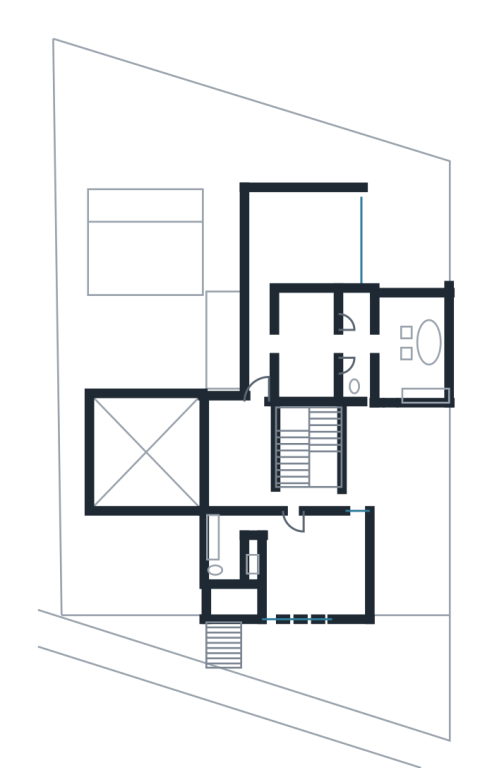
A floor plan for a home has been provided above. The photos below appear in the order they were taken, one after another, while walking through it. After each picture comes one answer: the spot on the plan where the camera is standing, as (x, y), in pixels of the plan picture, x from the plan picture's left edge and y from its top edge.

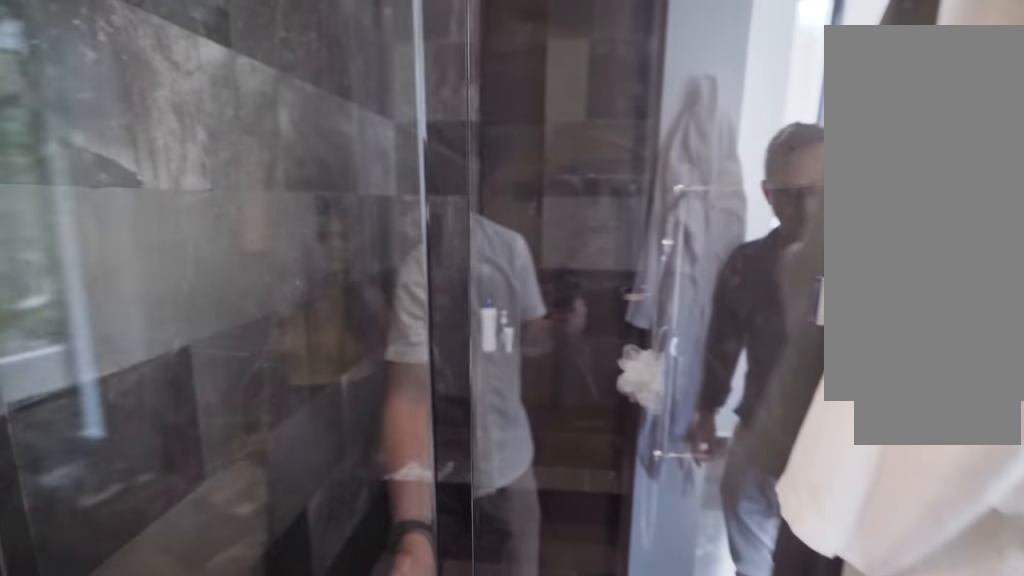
(360, 339)
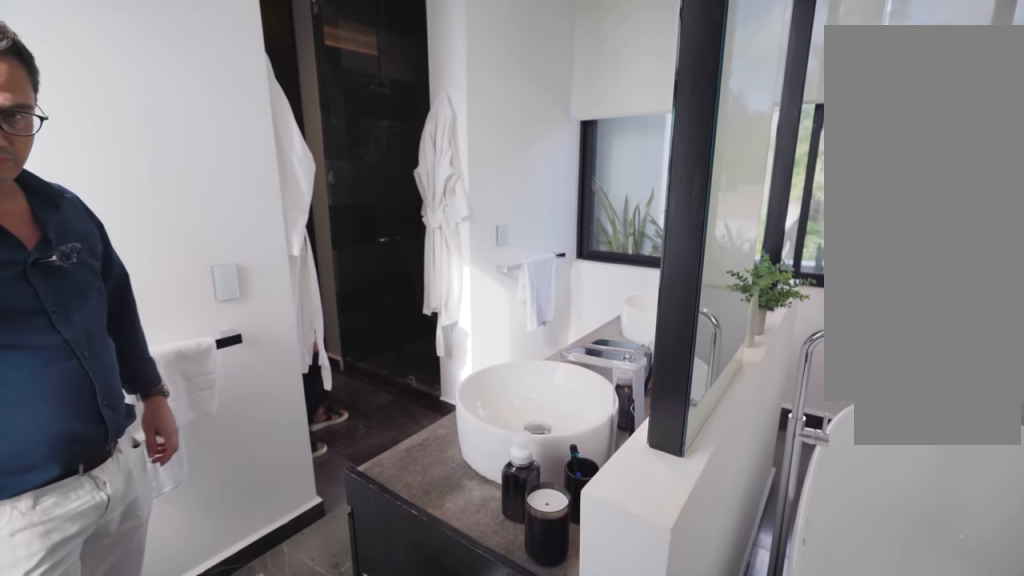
(403, 386)
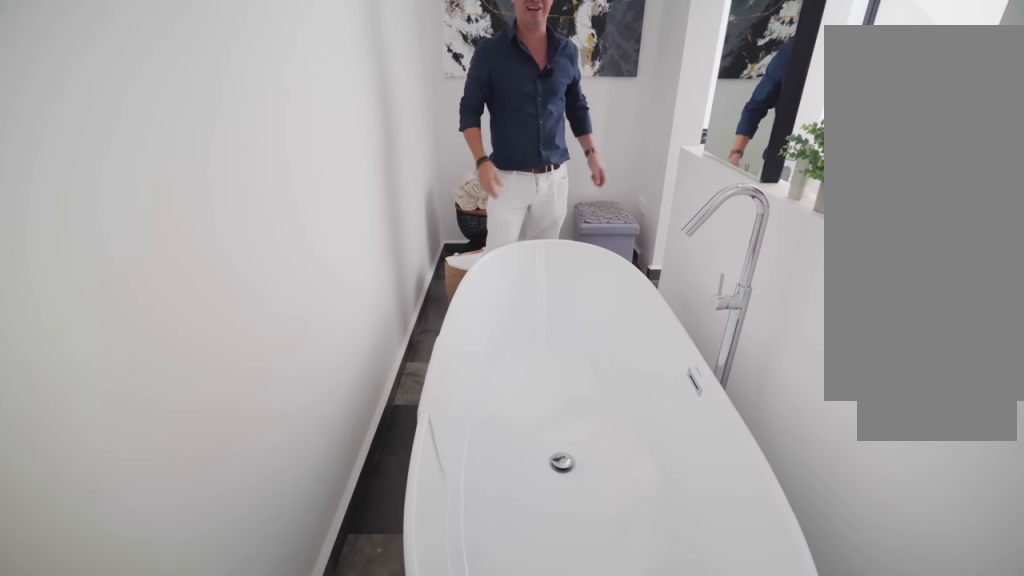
(423, 314)
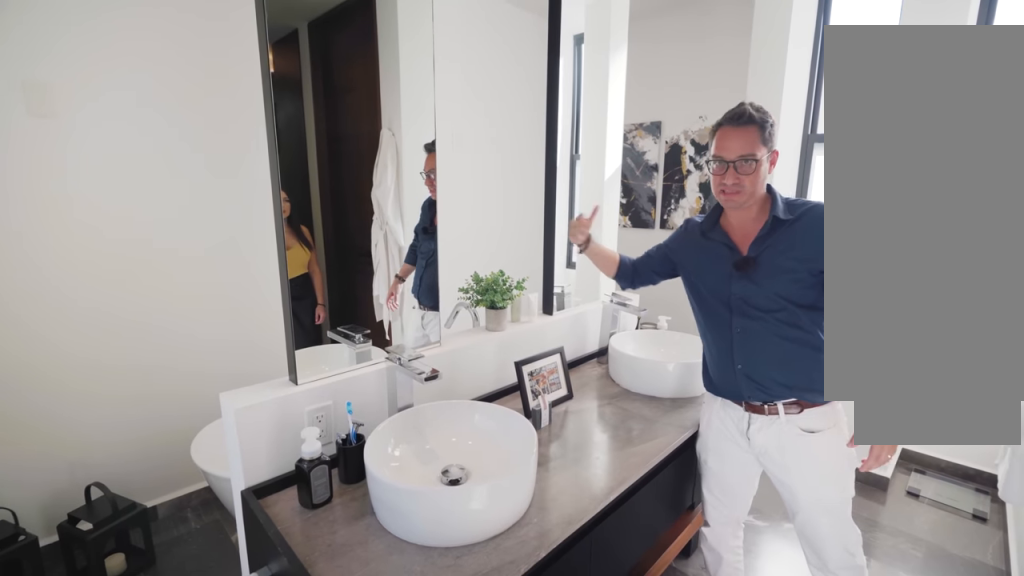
(388, 324)
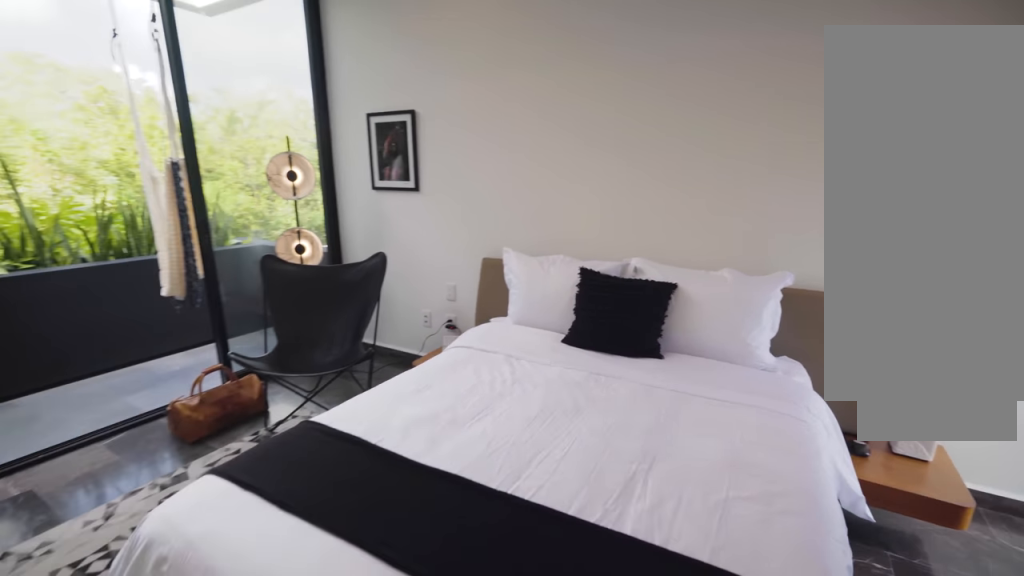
(315, 264)
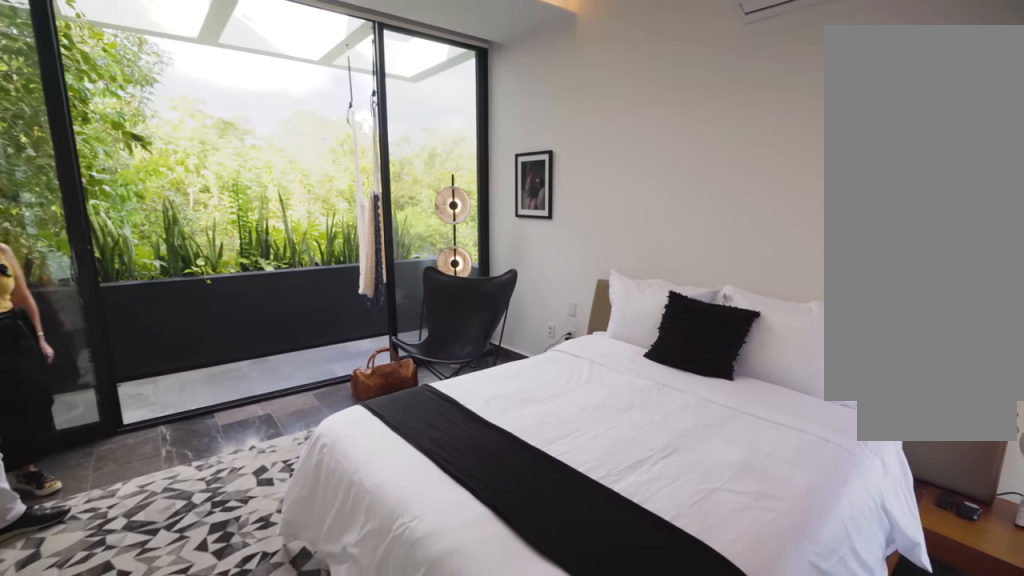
(327, 258)
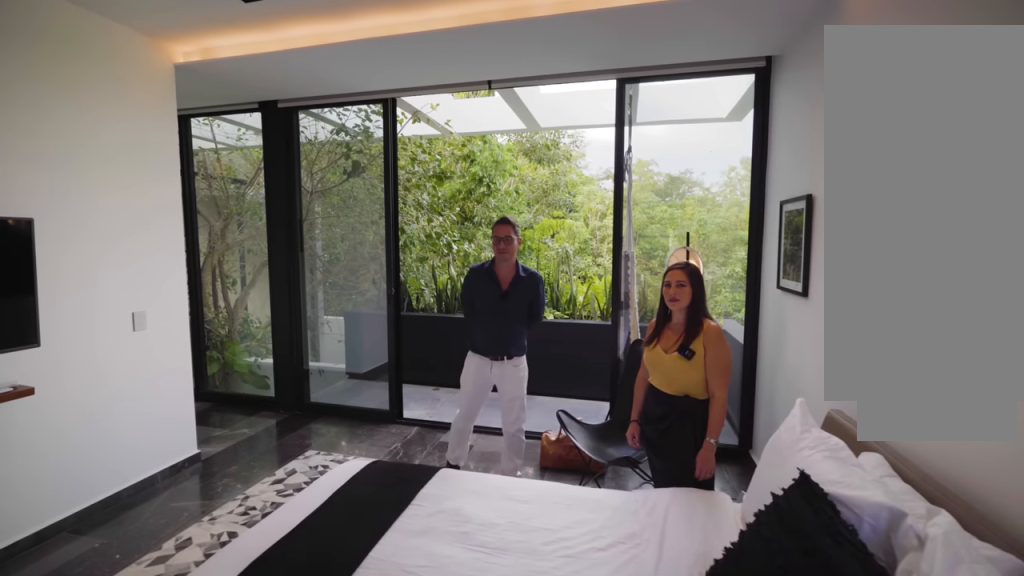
(350, 231)
